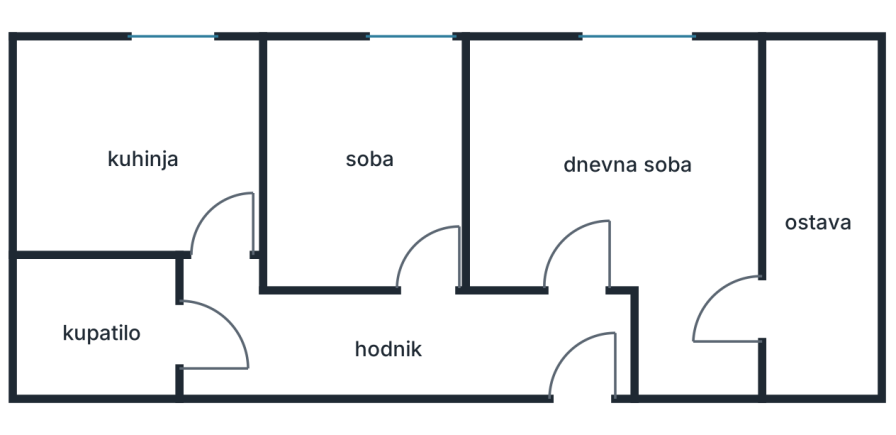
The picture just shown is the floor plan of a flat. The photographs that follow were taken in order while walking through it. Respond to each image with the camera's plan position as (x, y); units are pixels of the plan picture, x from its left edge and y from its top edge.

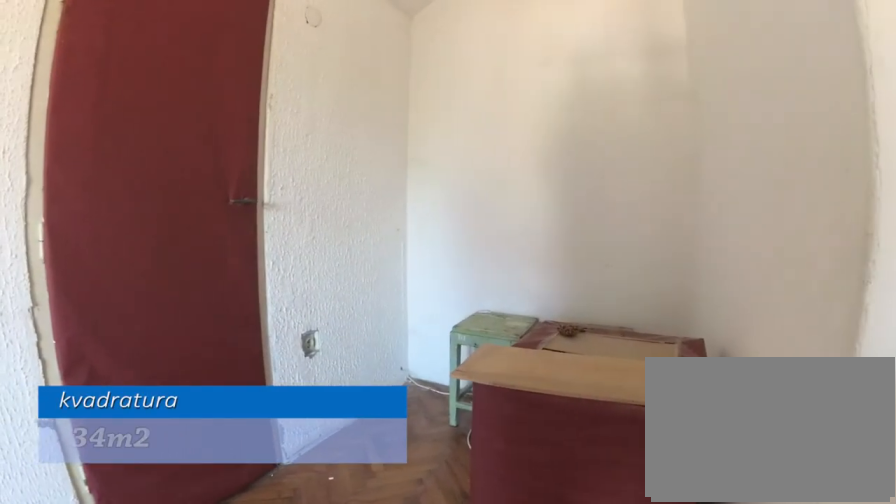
(687, 225)
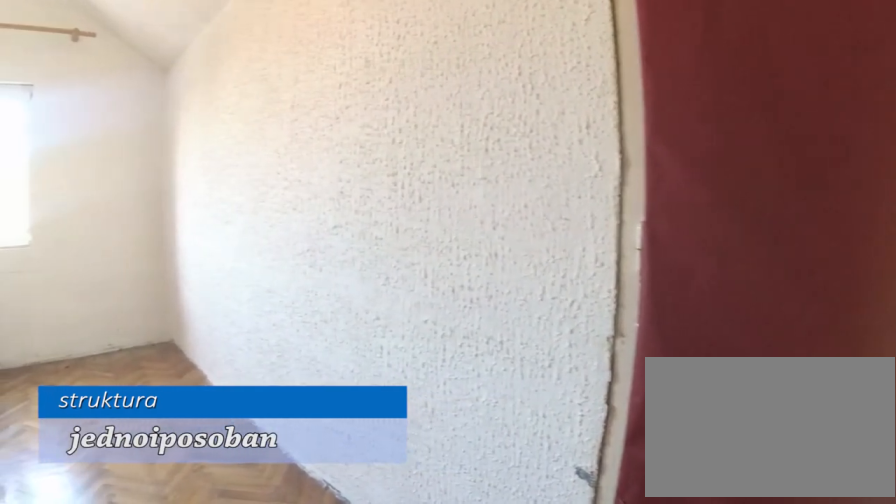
(663, 287)
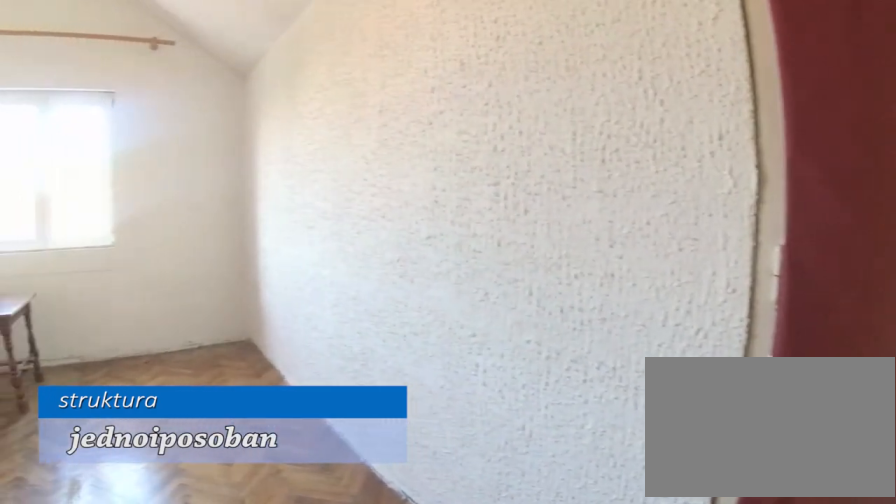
(664, 287)
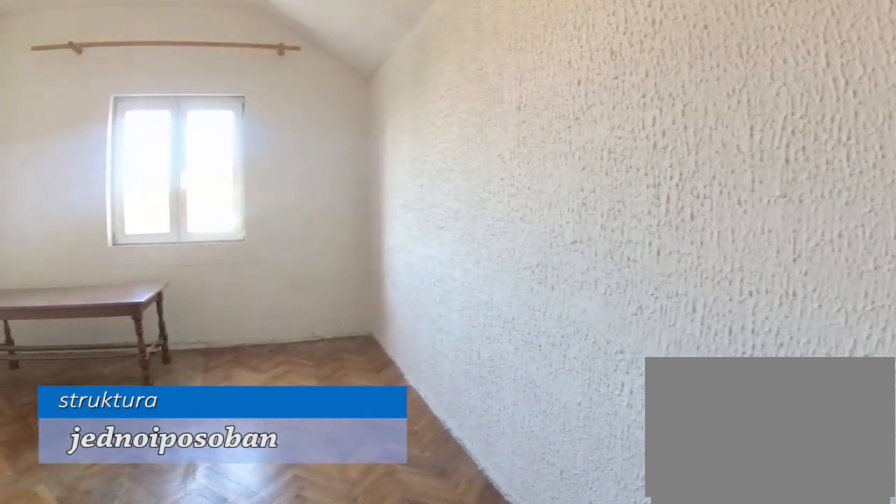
(670, 287)
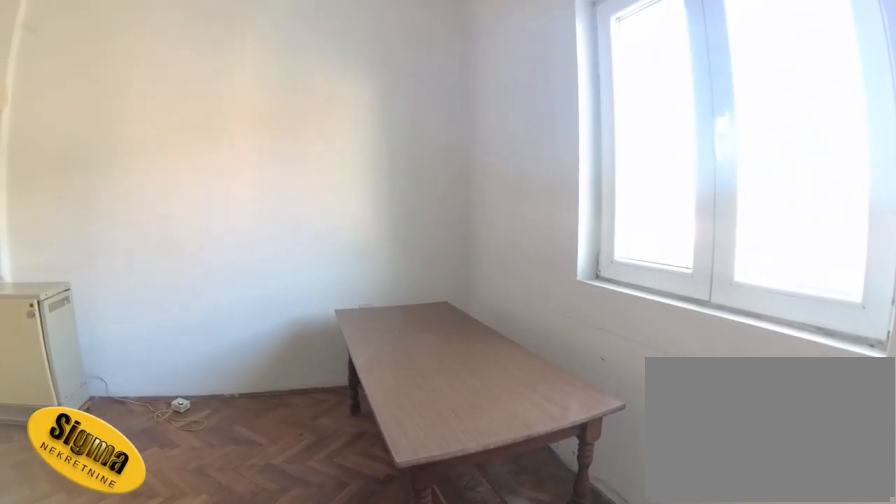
(696, 155)
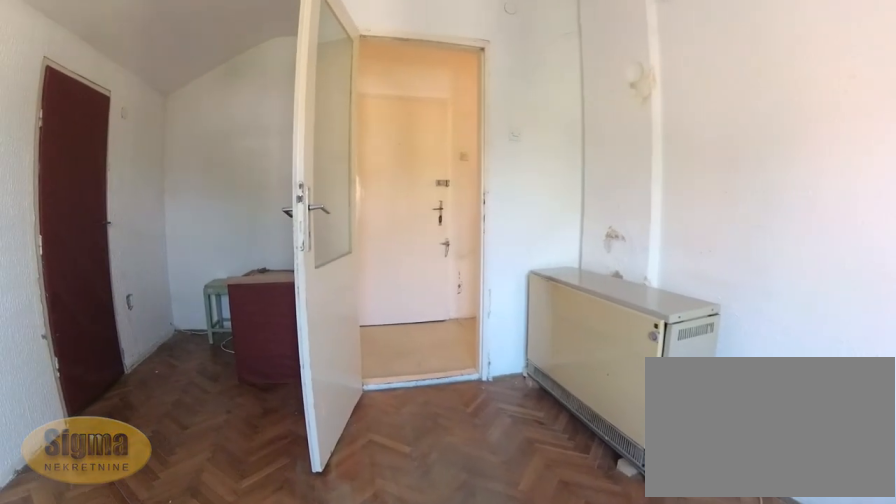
(622, 98)
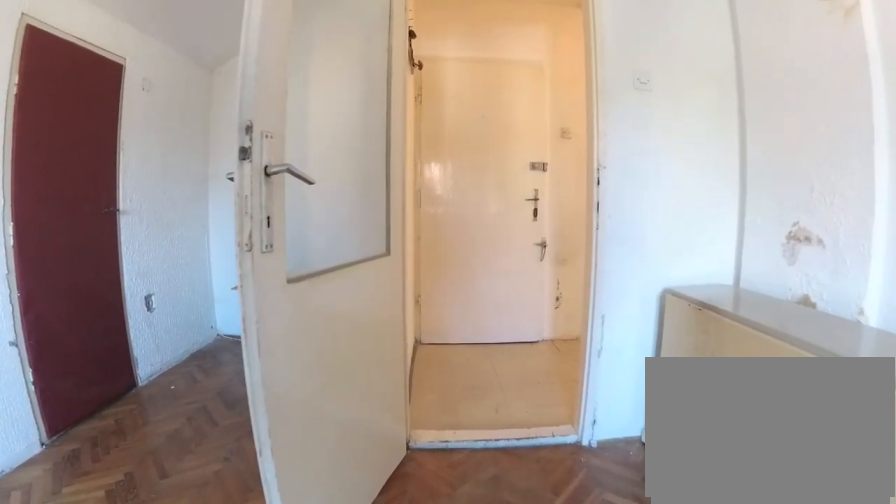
(606, 145)
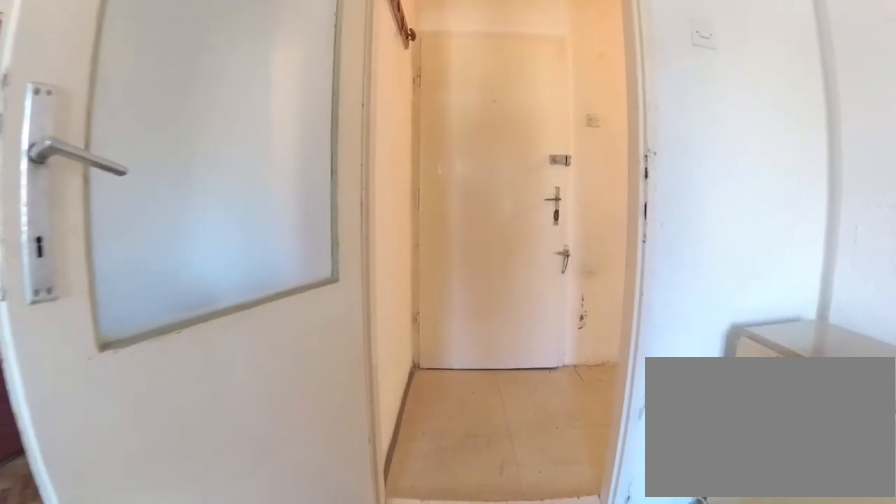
(595, 176)
